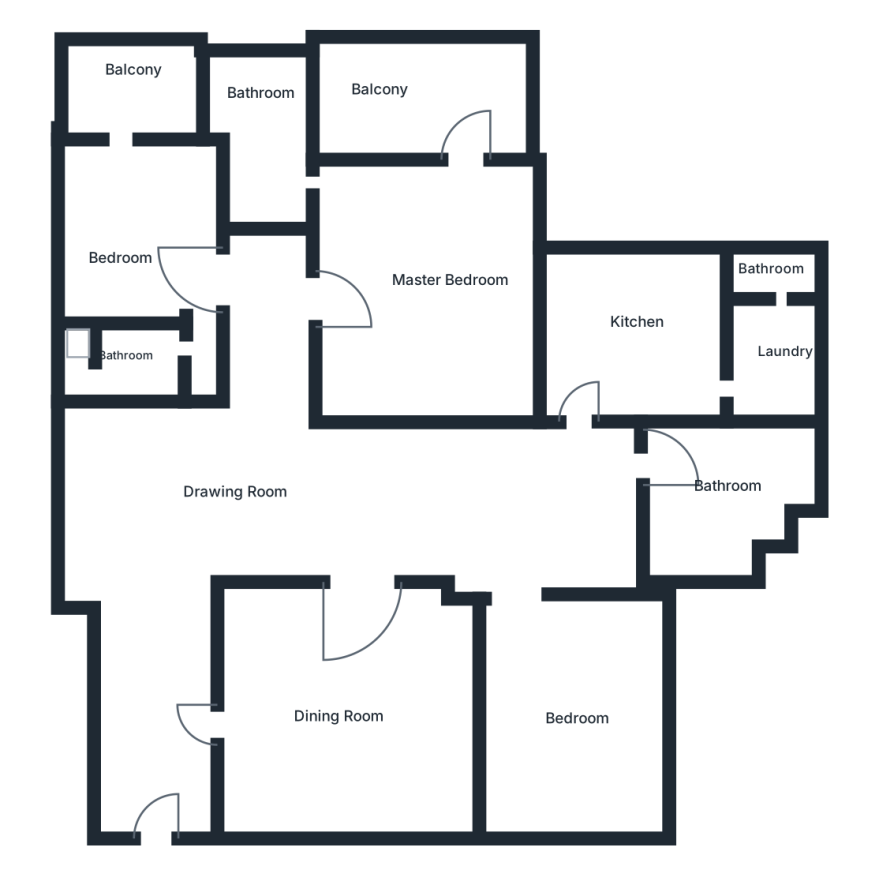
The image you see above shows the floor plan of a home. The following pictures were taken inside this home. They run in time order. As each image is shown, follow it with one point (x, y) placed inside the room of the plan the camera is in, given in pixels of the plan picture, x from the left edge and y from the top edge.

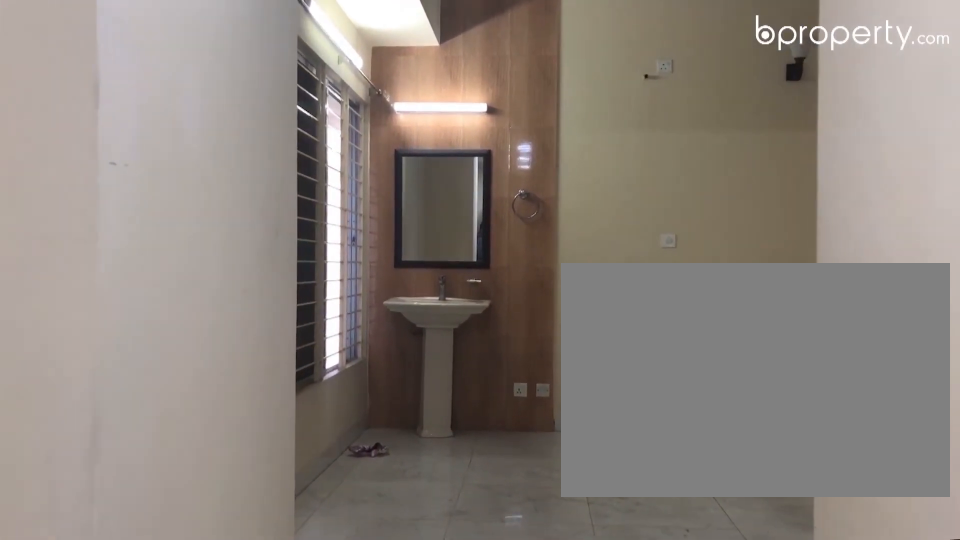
(154, 563)
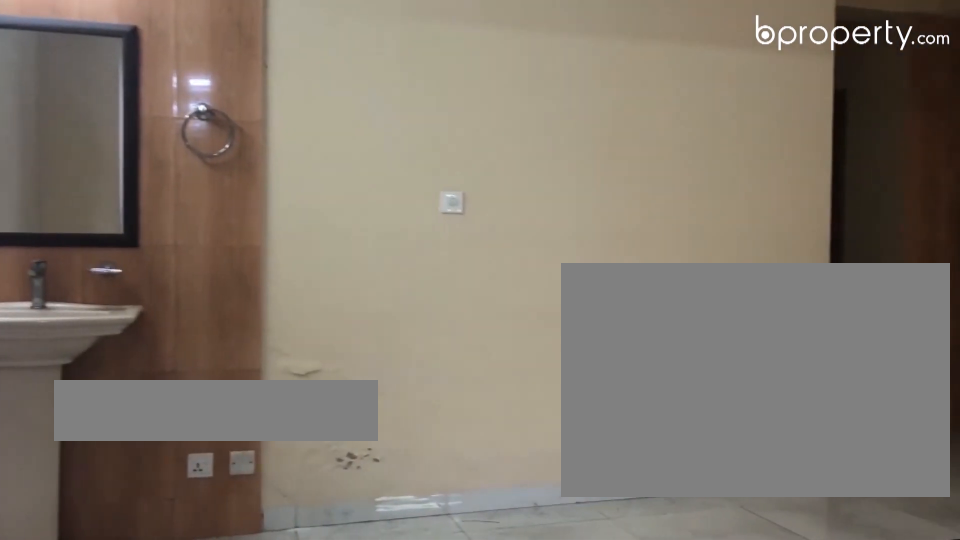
(297, 503)
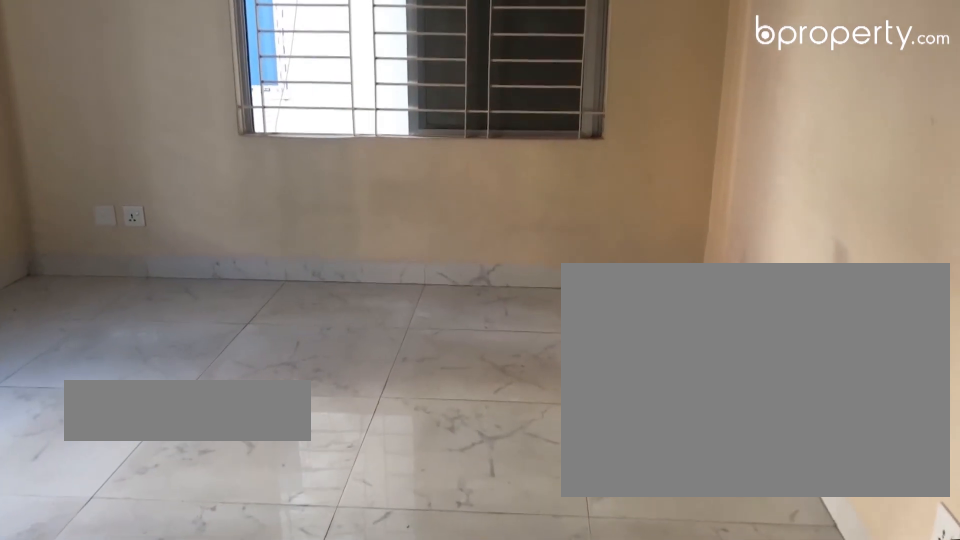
(557, 685)
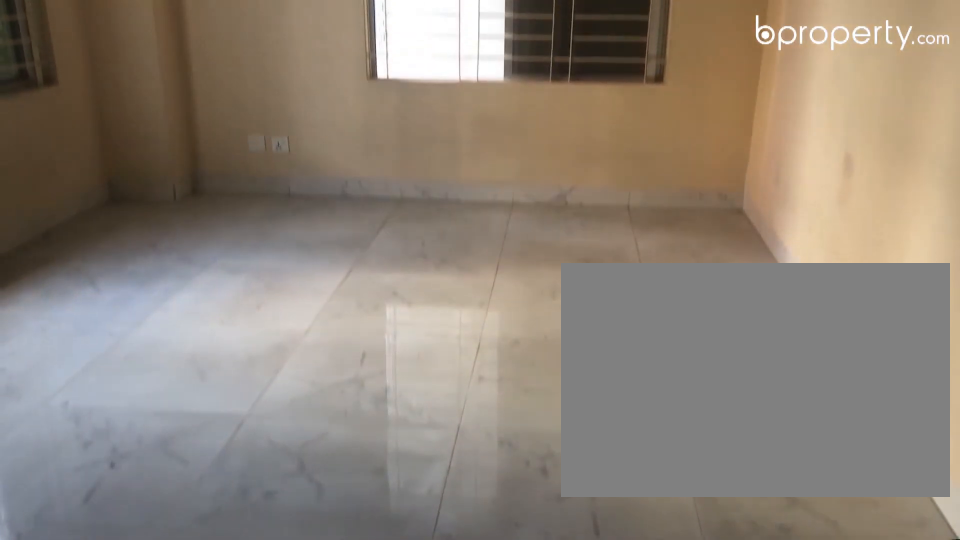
(557, 685)
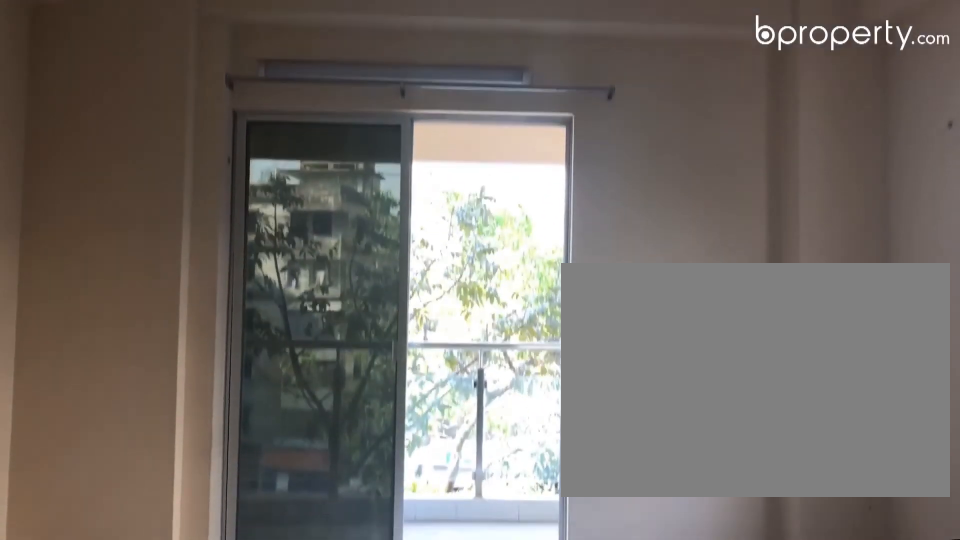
(427, 287)
